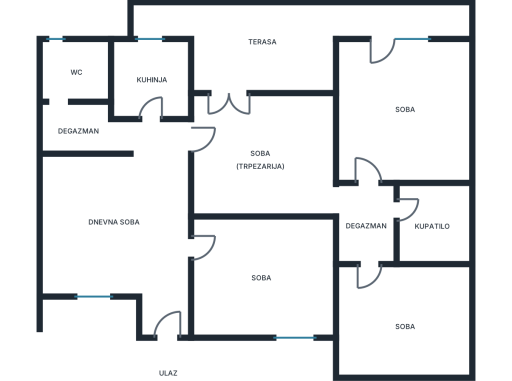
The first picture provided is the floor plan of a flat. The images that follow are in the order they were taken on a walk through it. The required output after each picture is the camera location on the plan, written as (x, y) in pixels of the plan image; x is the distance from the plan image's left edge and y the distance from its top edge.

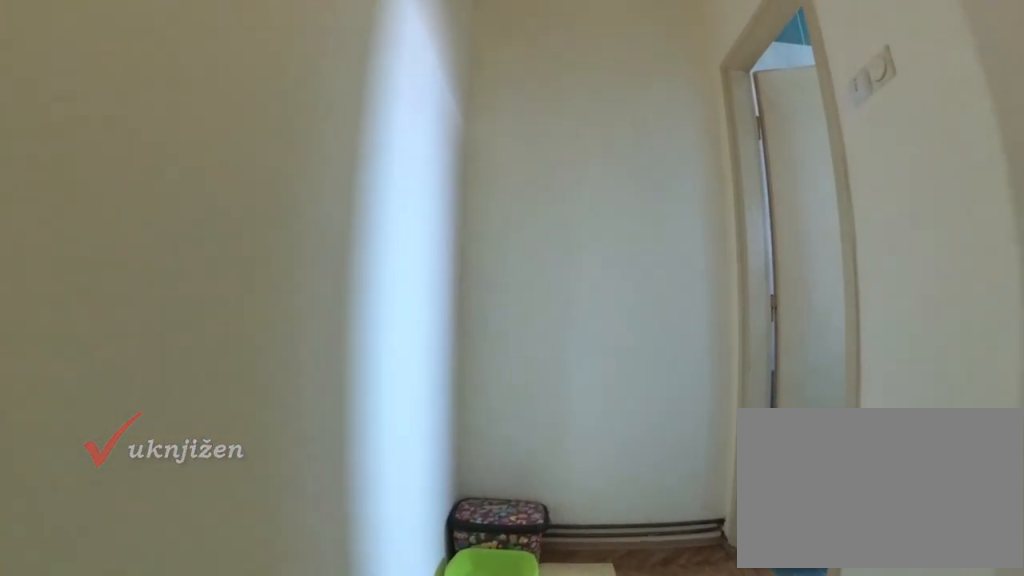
(130, 141)
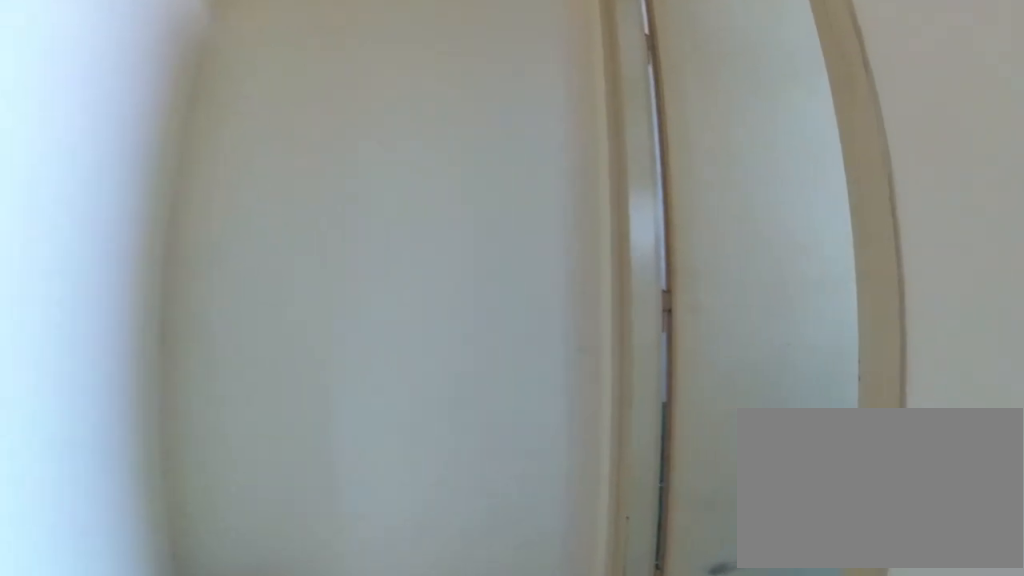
(108, 137)
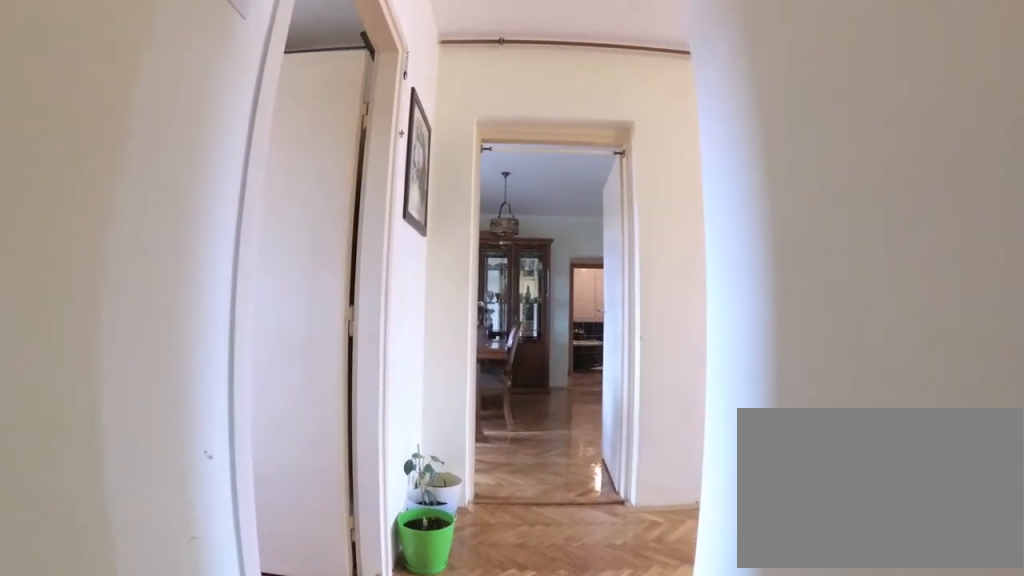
(87, 134)
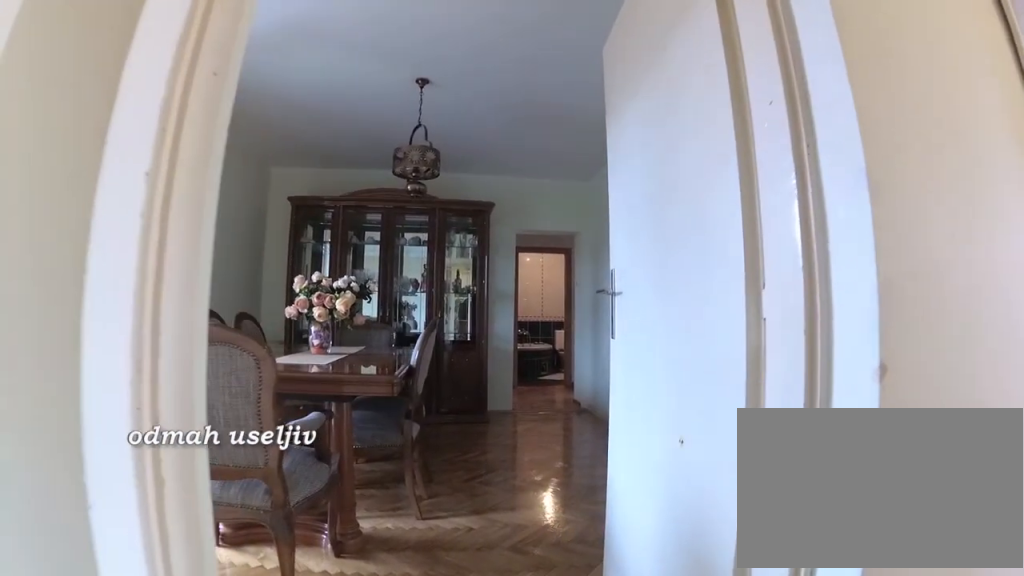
(149, 150)
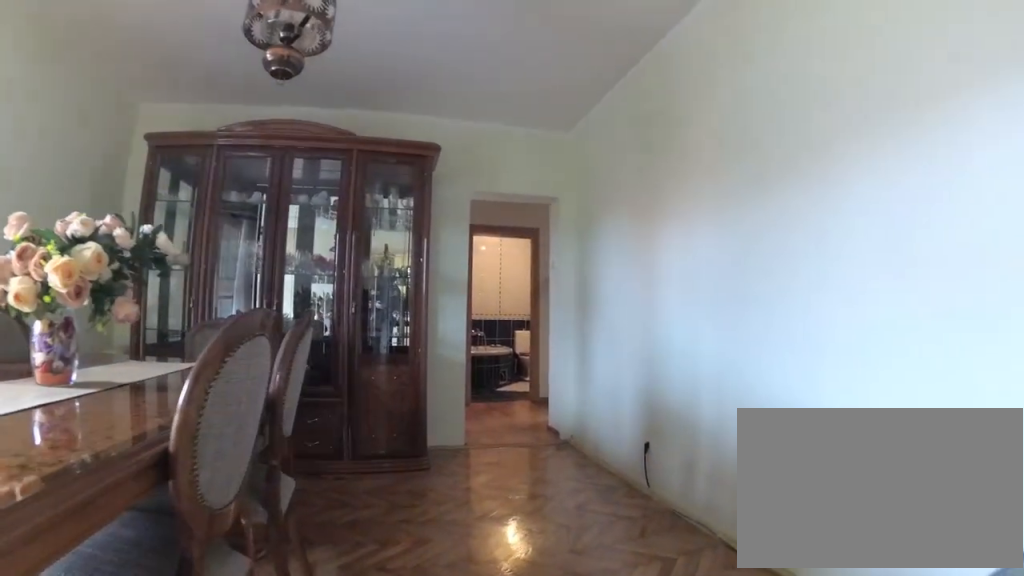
(196, 165)
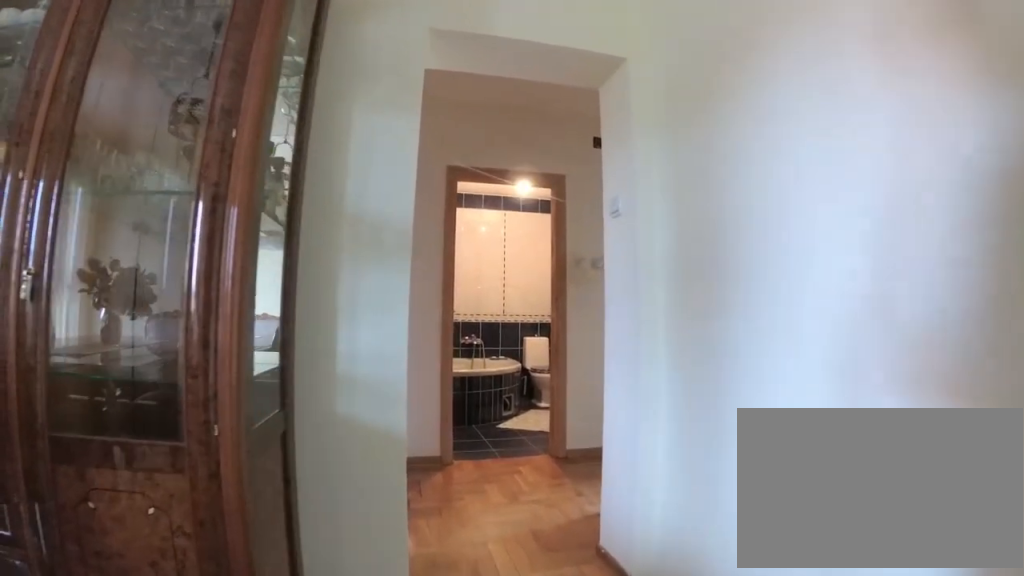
(255, 177)
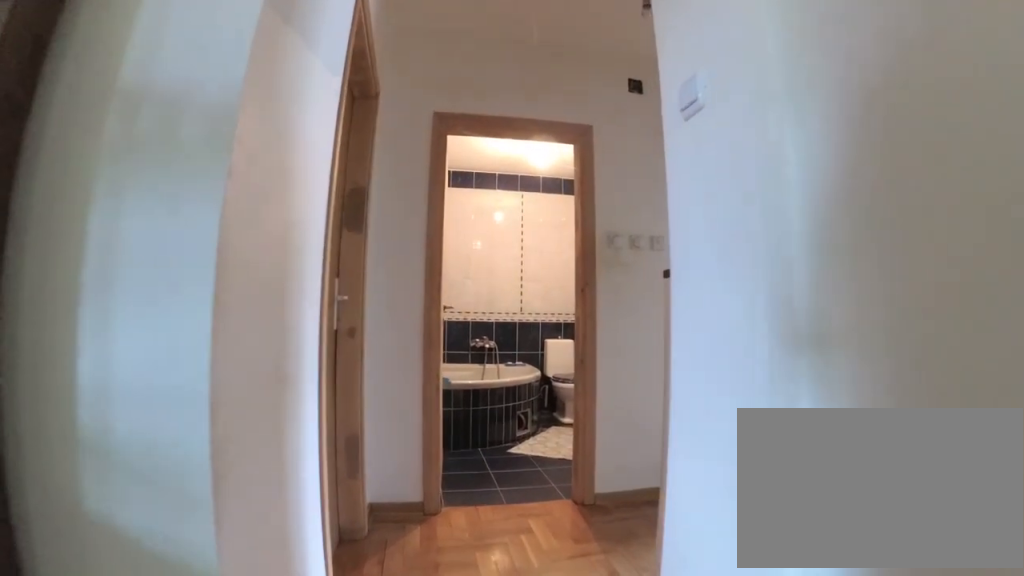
(282, 188)
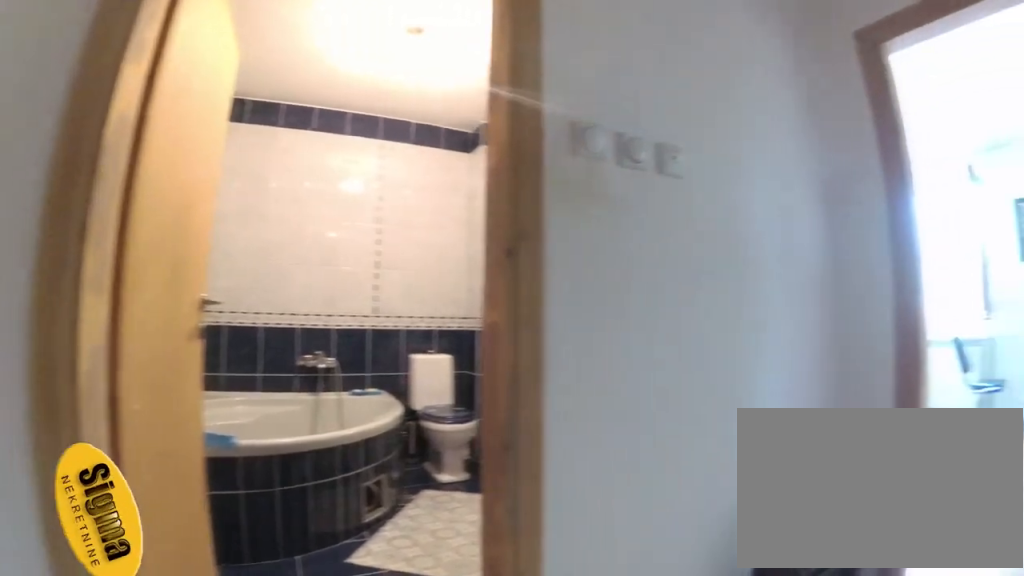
(340, 203)
